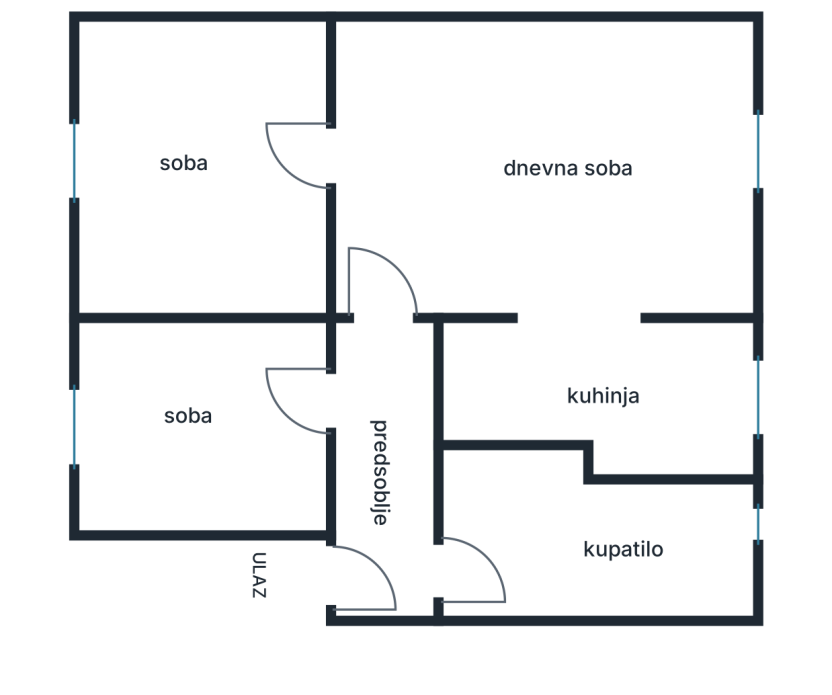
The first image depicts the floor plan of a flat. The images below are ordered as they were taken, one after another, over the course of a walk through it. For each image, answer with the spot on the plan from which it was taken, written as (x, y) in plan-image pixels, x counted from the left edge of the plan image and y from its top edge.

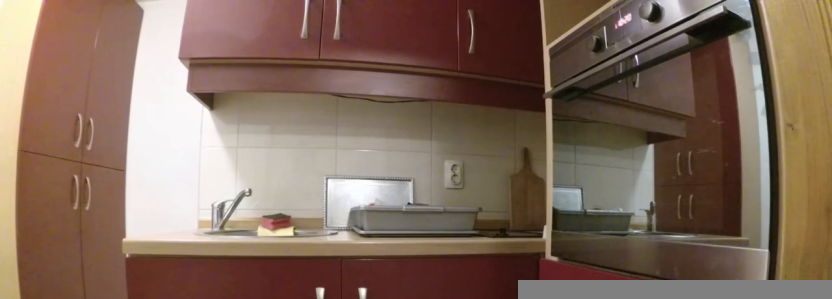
(566, 290)
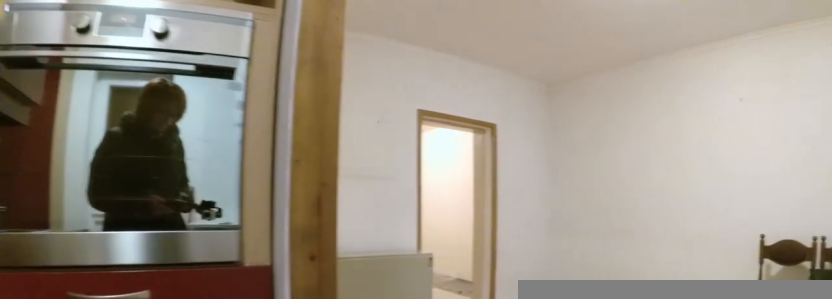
(623, 368)
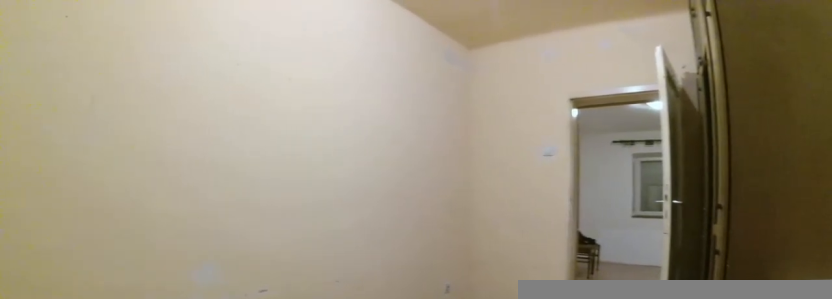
(85, 191)
